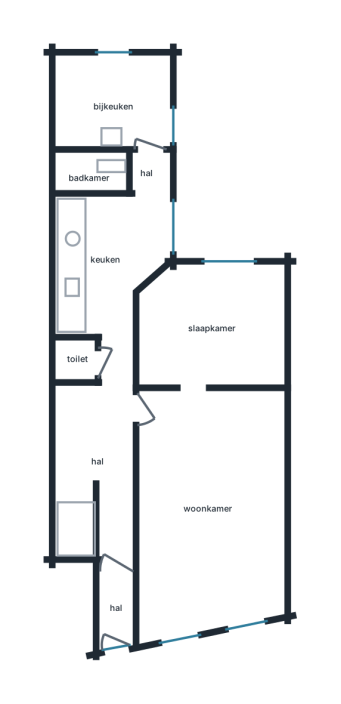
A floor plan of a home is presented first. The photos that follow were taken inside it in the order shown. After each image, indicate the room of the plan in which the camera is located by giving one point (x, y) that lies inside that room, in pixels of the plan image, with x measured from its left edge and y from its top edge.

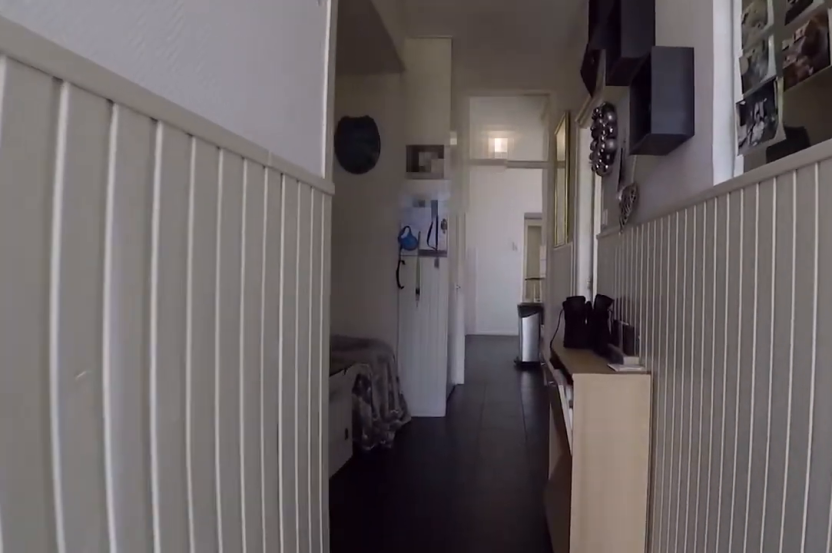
(105, 476)
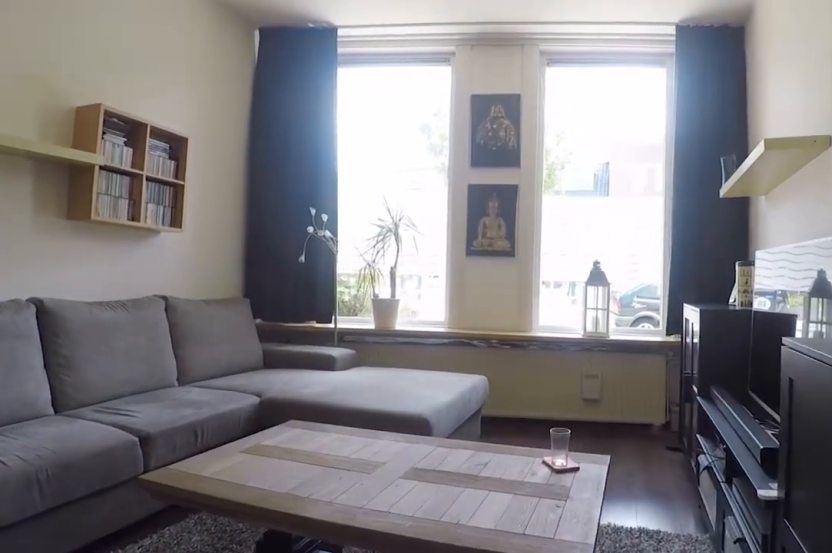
(281, 502)
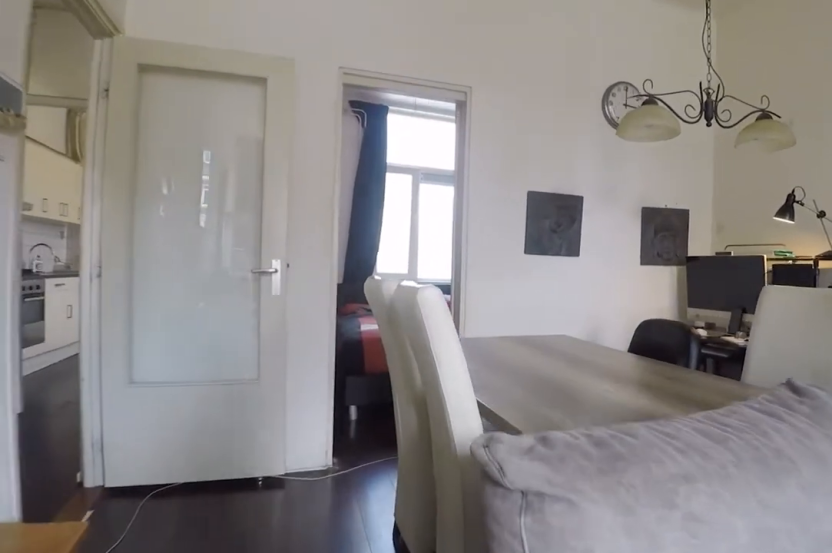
(281, 502)
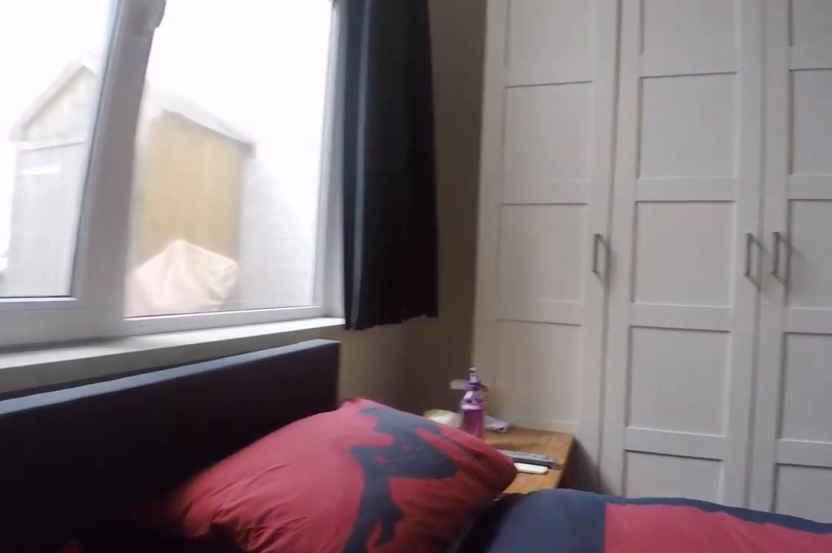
(213, 327)
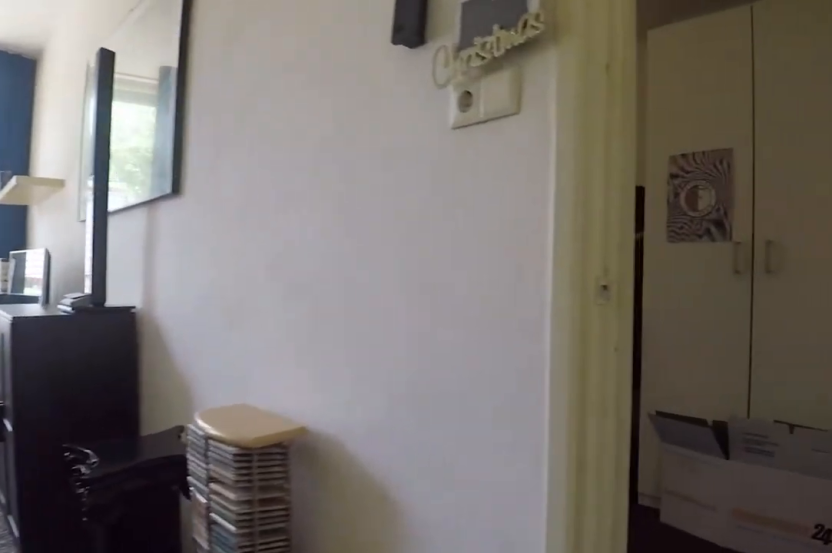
(282, 509)
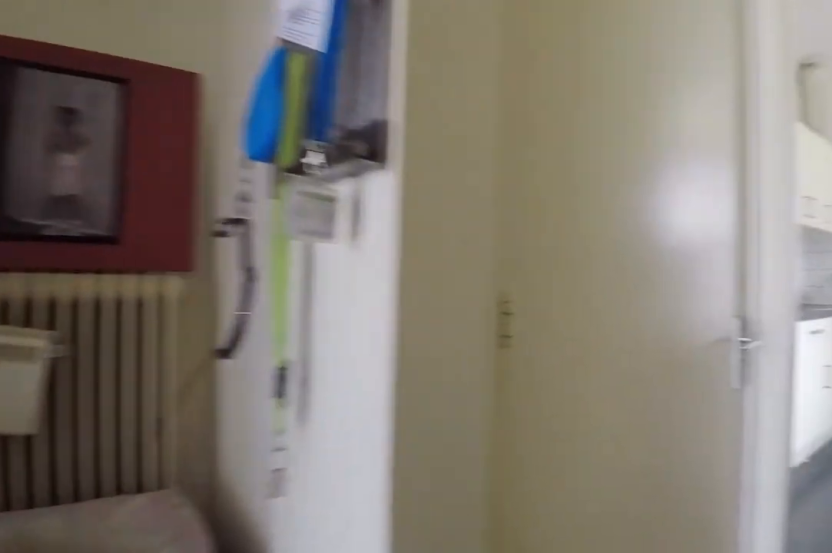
(105, 476)
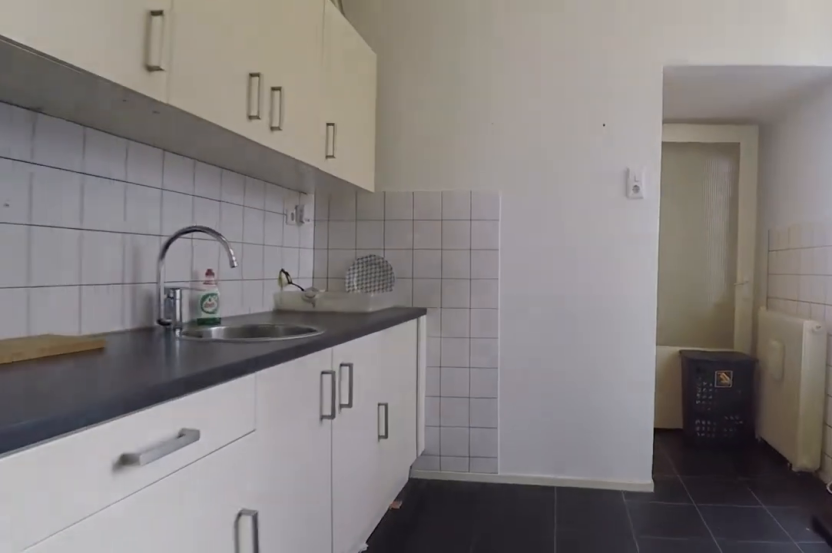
(107, 258)
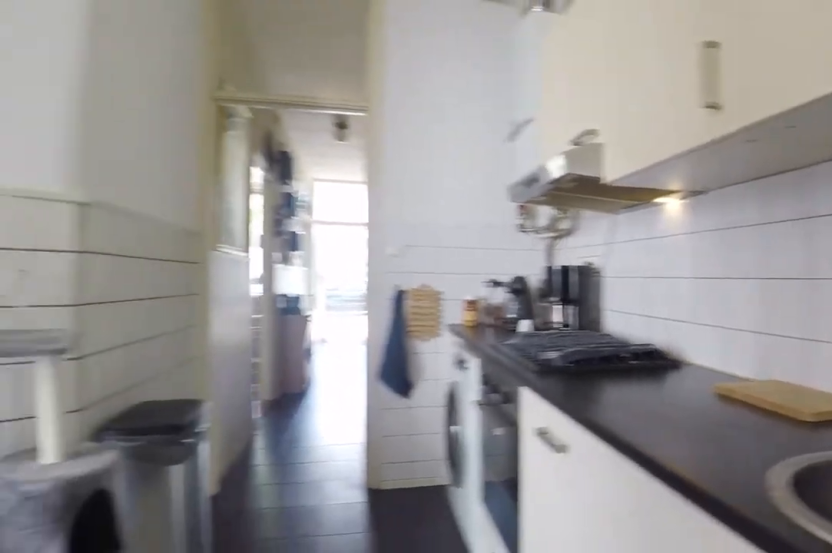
(107, 258)
